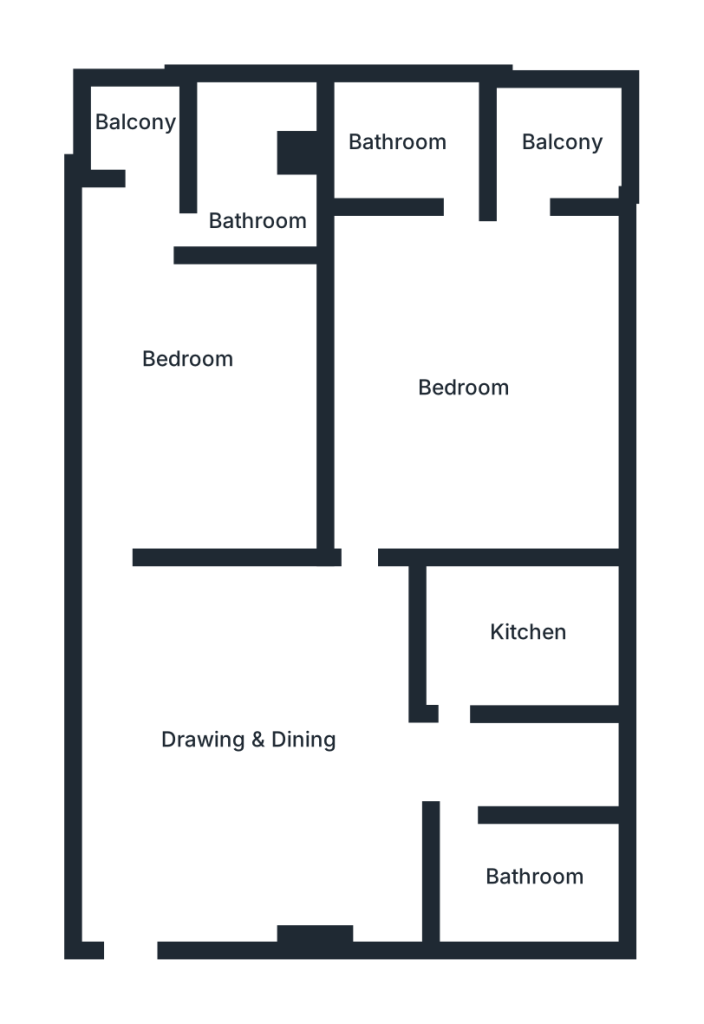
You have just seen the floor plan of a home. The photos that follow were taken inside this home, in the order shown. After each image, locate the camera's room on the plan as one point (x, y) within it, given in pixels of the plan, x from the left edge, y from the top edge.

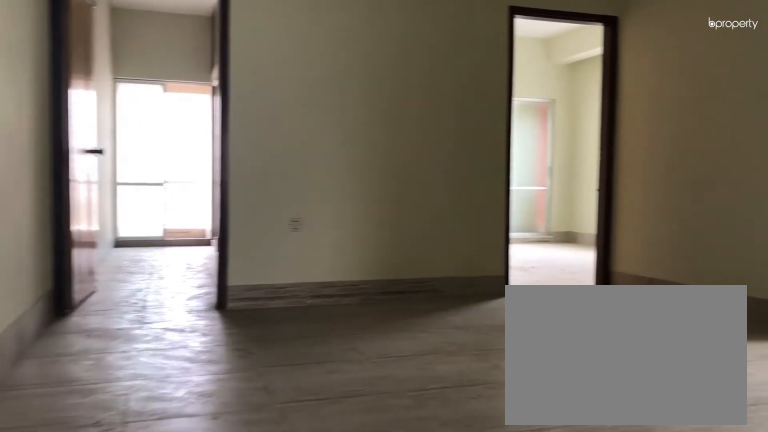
(247, 717)
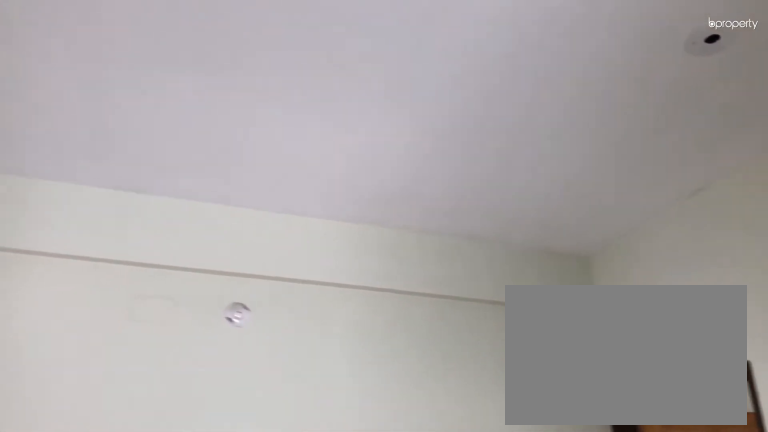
(247, 717)
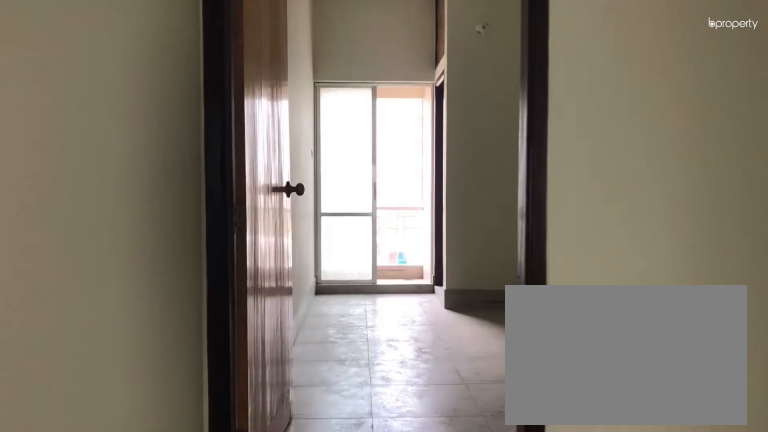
(247, 717)
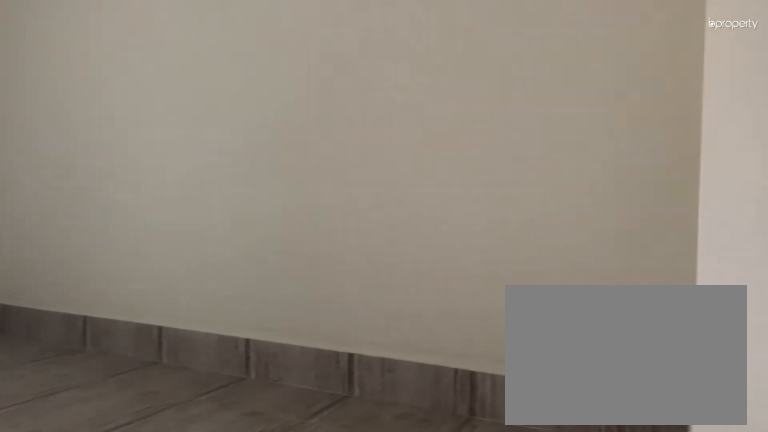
(182, 346)
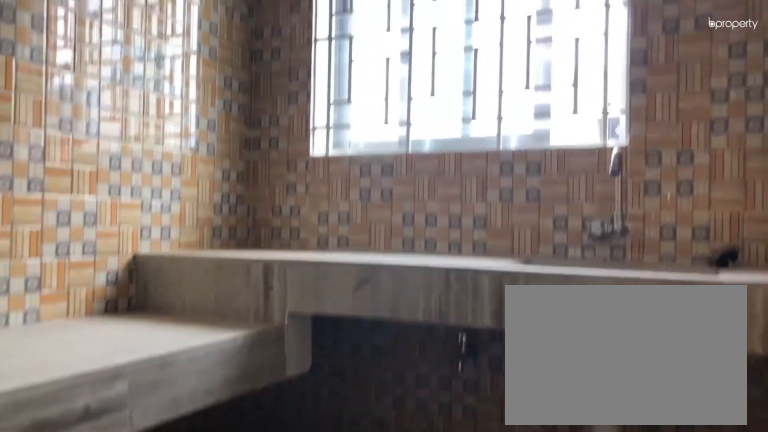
(492, 640)
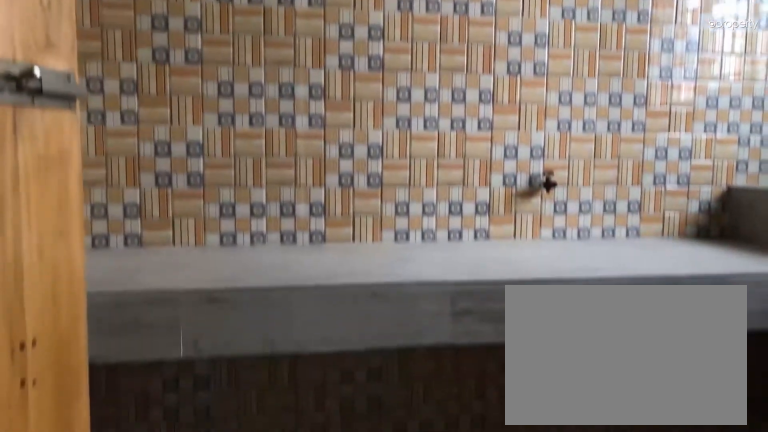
(492, 640)
